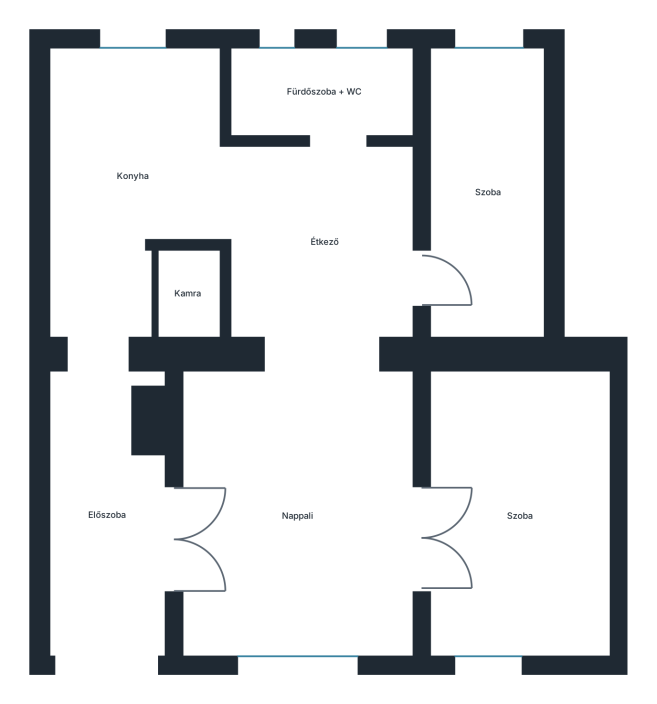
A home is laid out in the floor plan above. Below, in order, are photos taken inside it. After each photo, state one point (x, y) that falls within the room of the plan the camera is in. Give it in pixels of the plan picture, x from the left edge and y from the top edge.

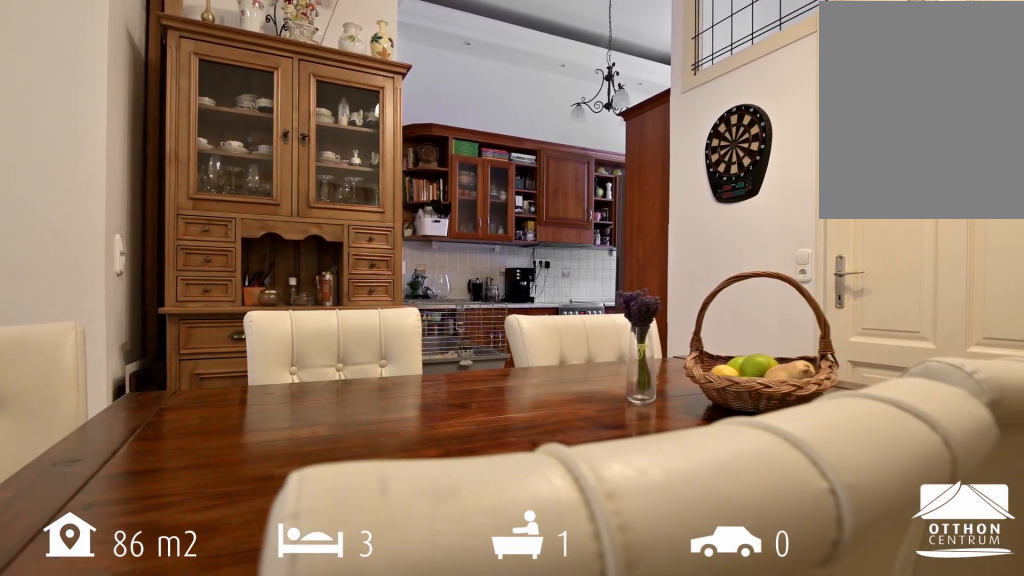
(325, 237)
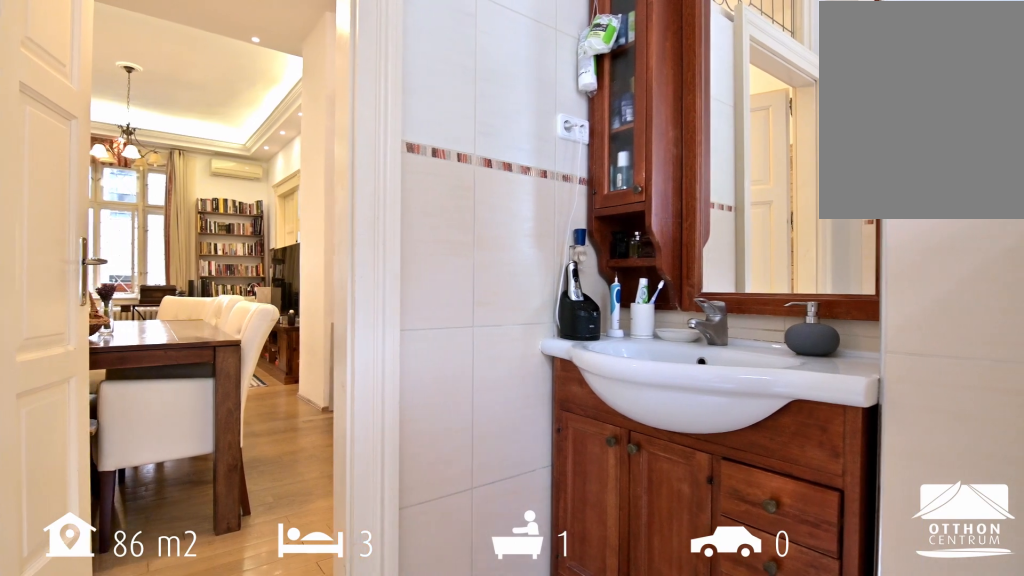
(326, 96)
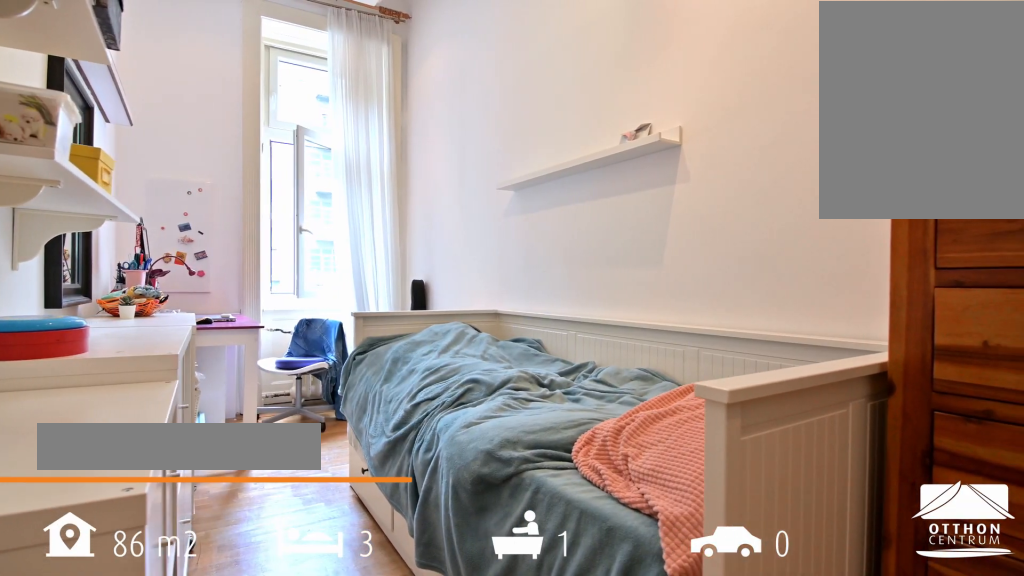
(499, 199)
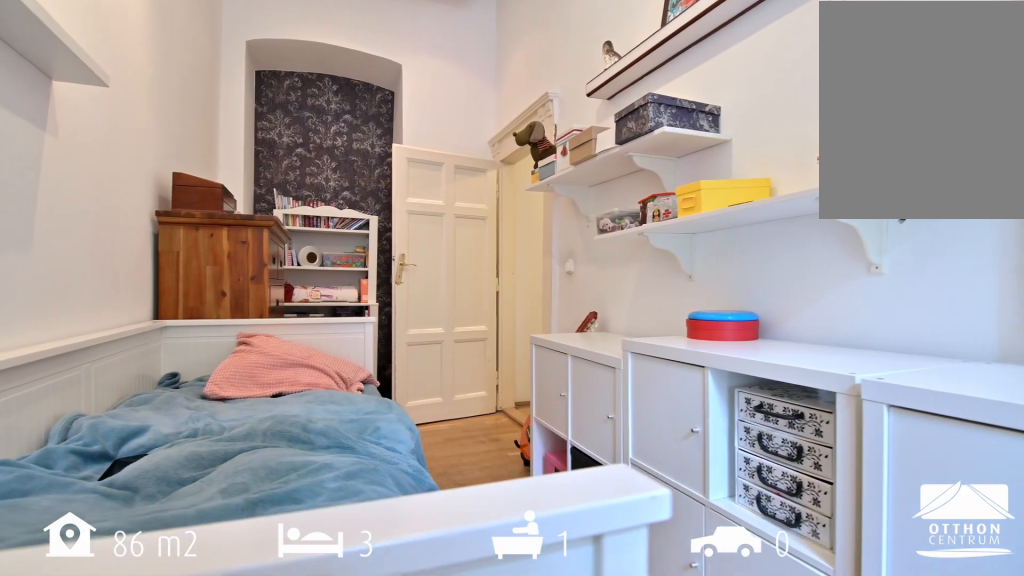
(499, 199)
